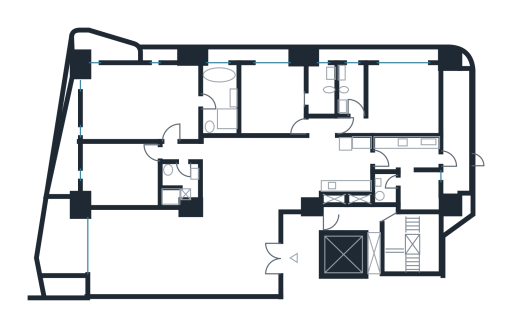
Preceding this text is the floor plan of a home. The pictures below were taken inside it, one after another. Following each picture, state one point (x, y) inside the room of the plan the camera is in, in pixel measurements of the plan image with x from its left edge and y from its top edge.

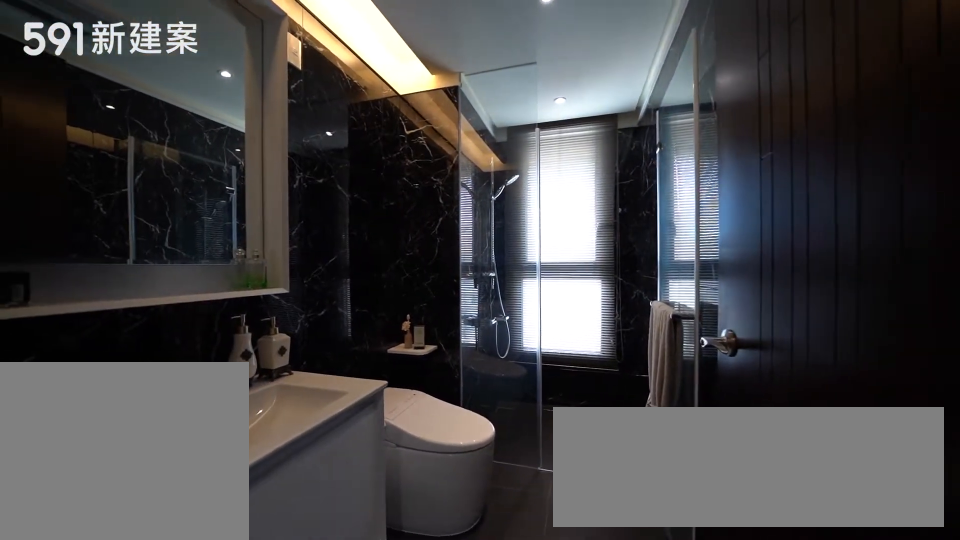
(353, 87)
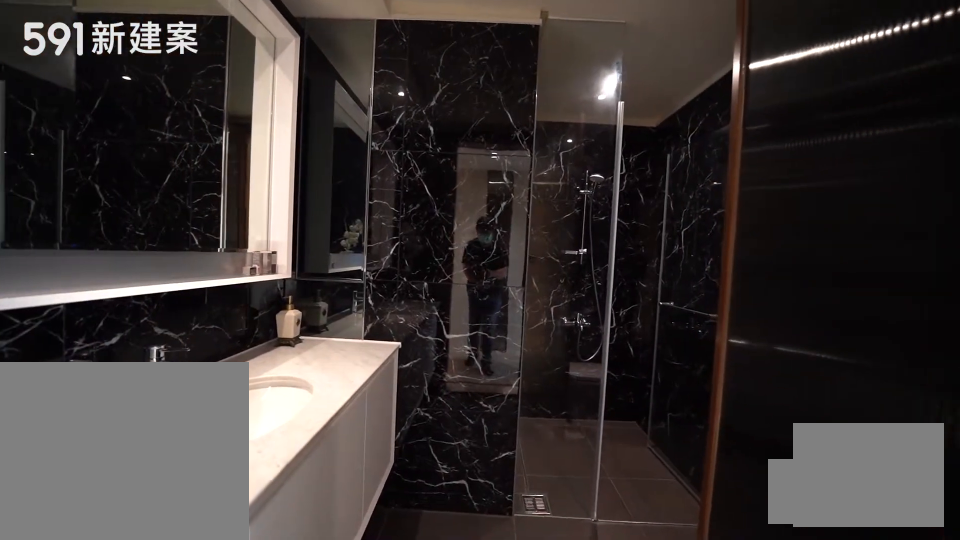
(179, 183)
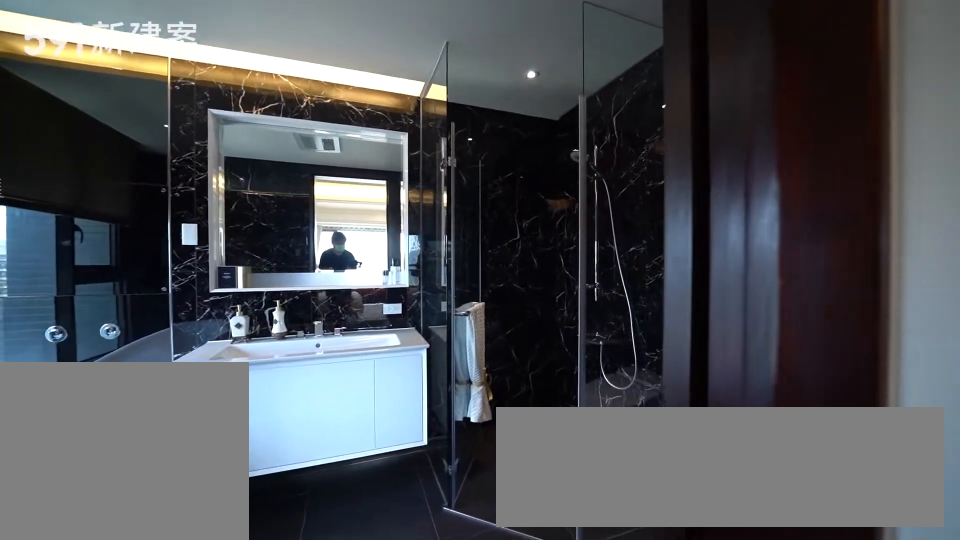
(217, 97)
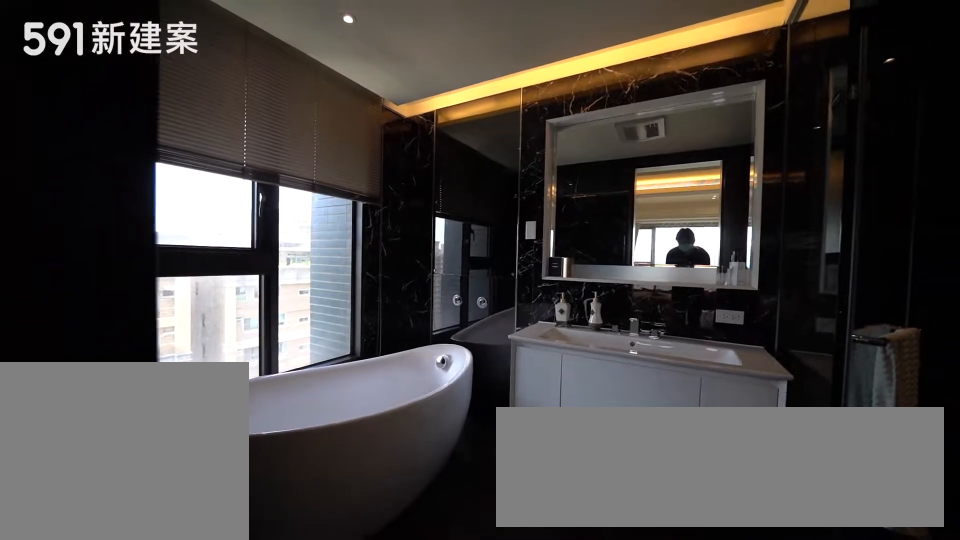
(217, 97)
